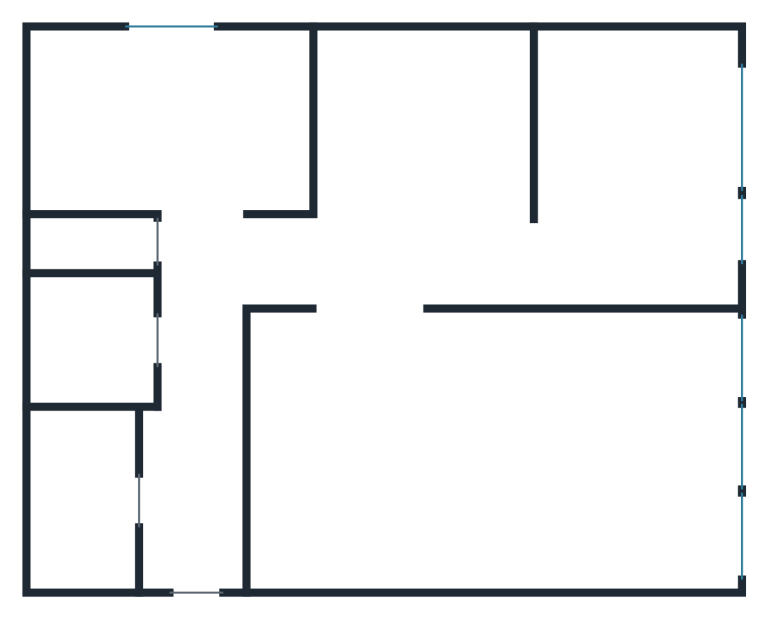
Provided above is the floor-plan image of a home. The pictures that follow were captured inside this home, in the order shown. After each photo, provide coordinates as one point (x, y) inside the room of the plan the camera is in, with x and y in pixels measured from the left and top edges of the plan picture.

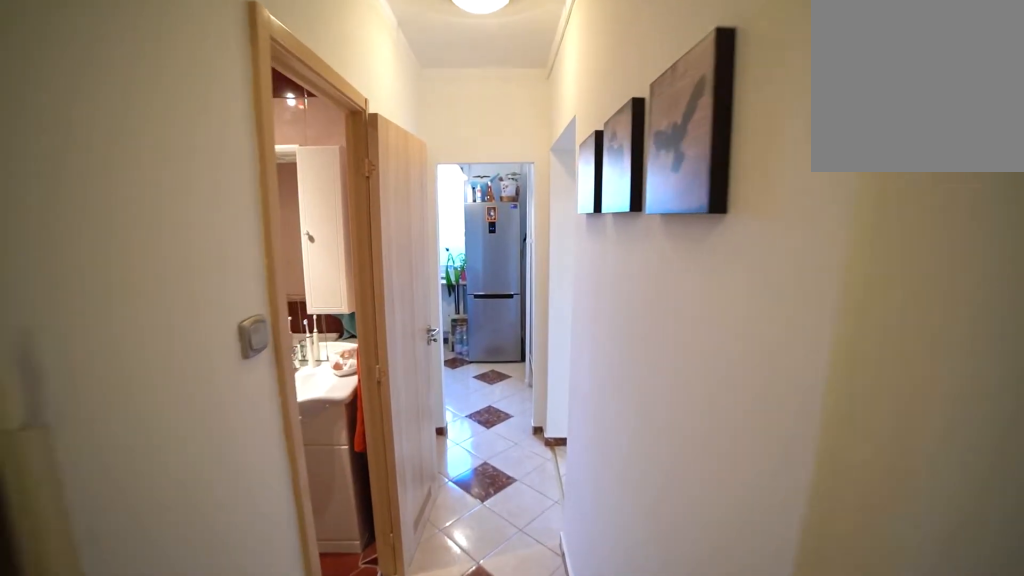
(193, 516)
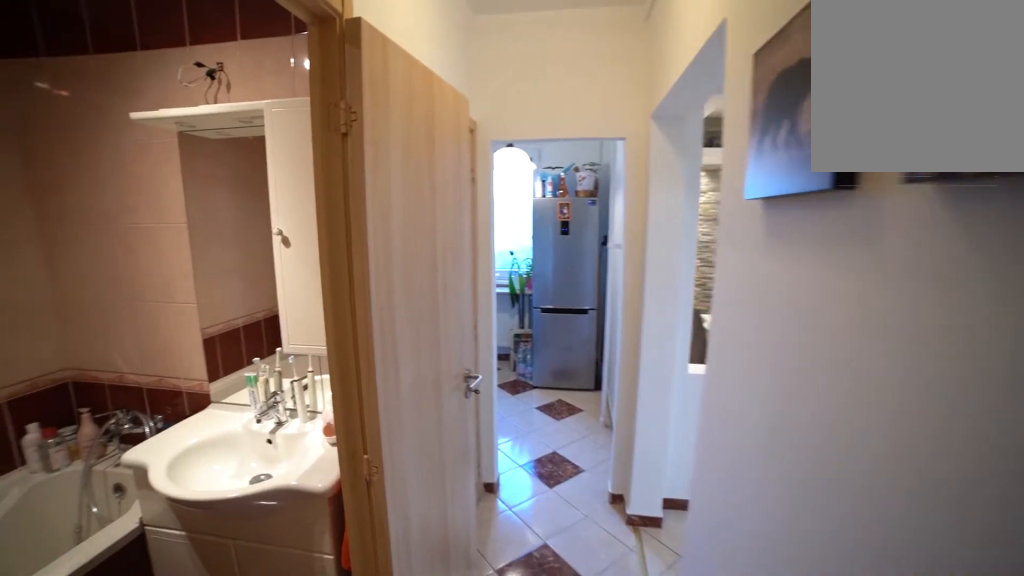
(193, 517)
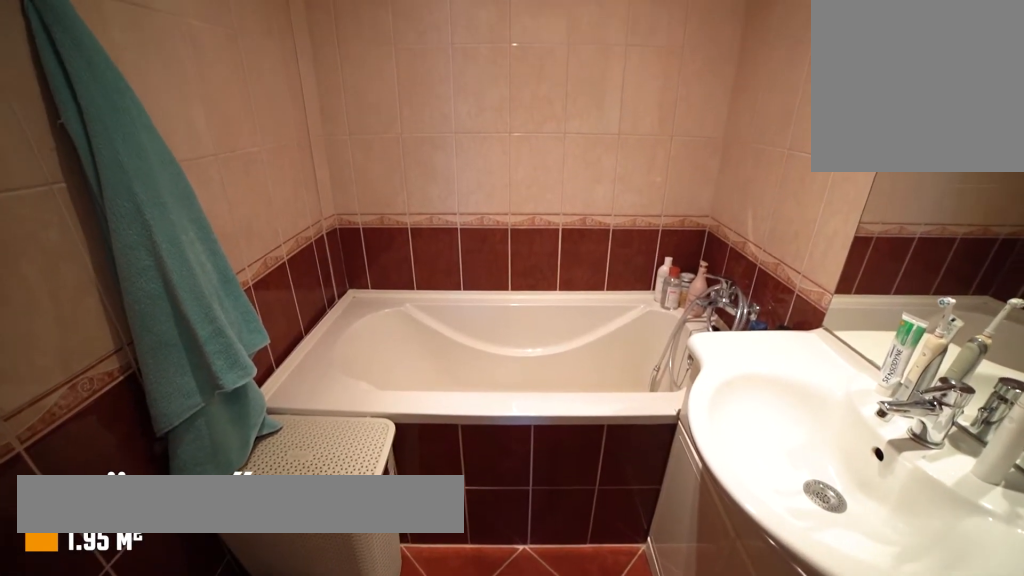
(79, 342)
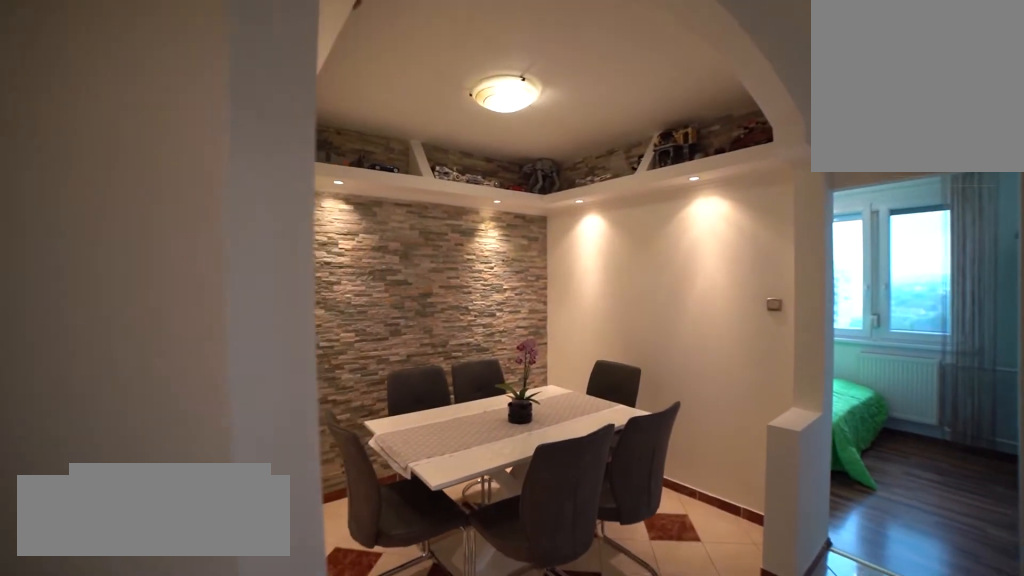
(207, 282)
